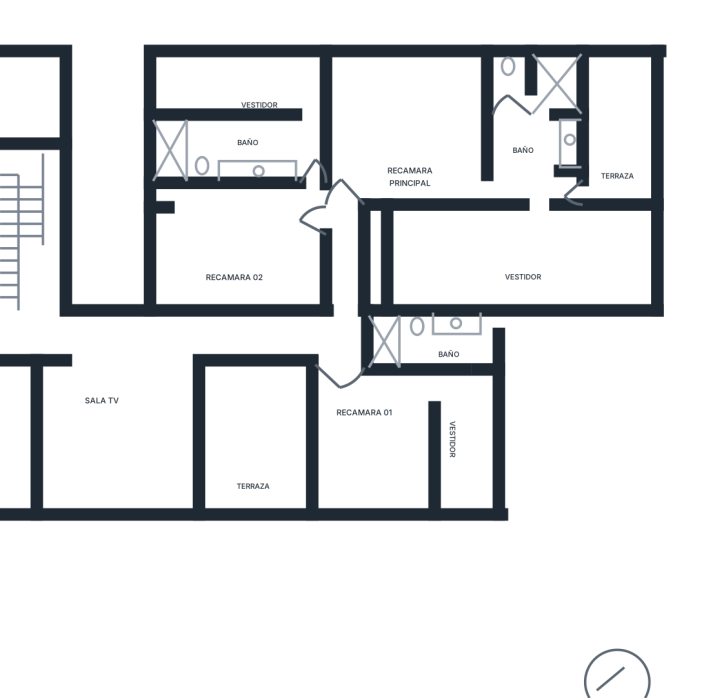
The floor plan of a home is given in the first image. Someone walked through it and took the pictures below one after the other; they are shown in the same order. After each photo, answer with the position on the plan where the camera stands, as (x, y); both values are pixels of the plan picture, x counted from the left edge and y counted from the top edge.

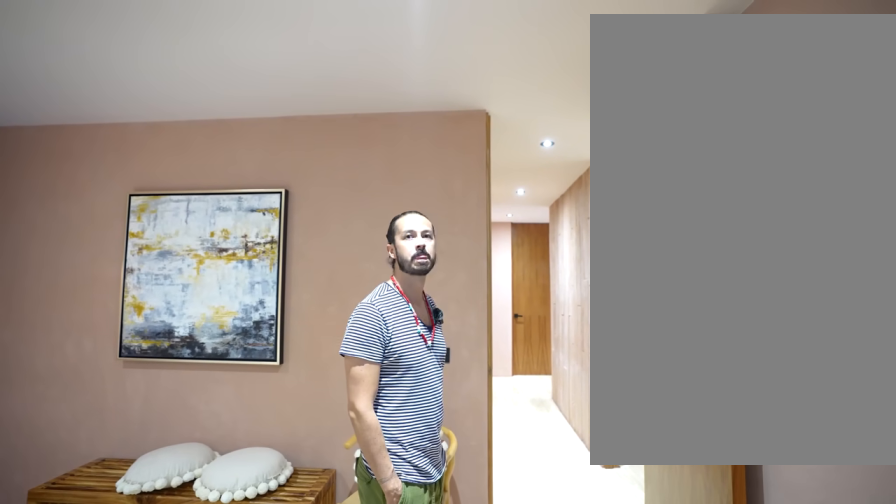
(364, 160)
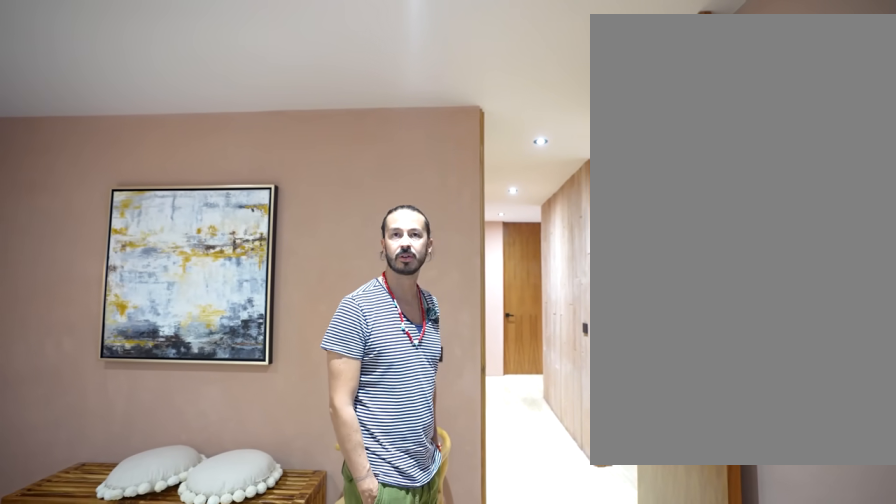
(364, 154)
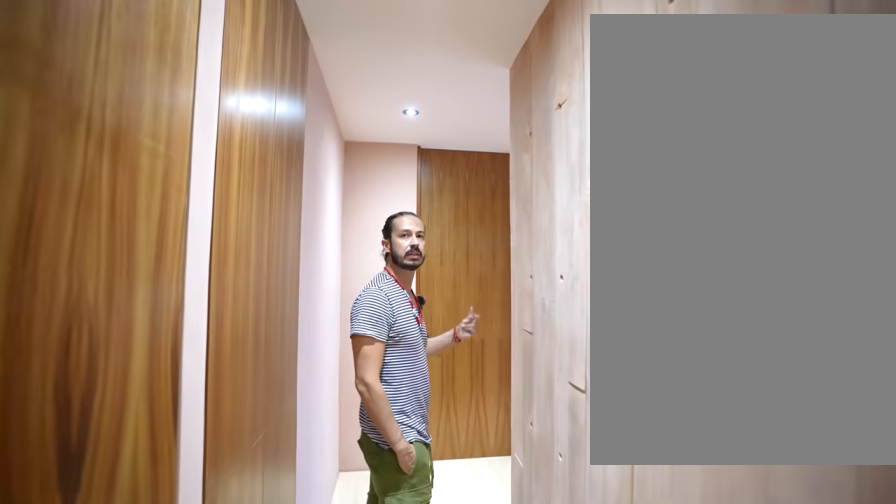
(345, 220)
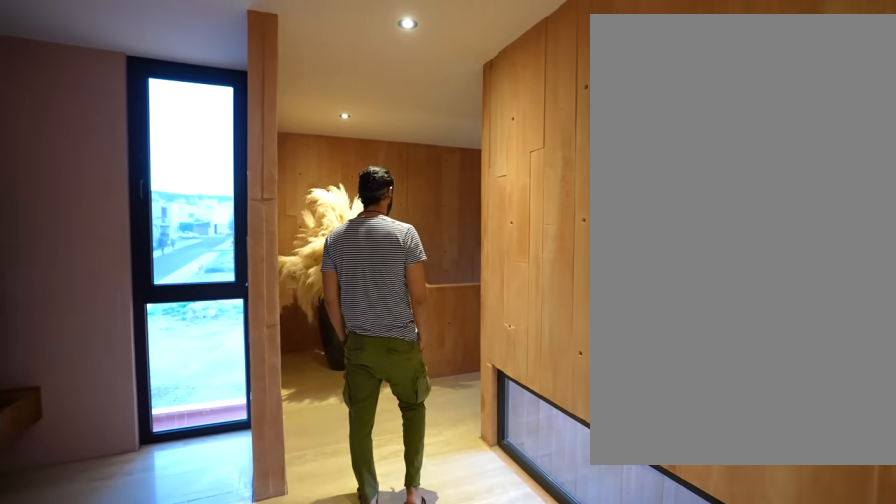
(187, 338)
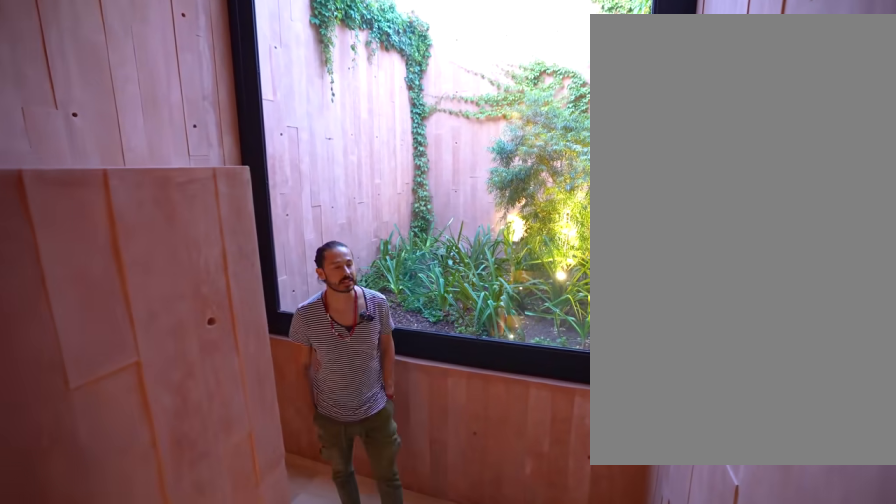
(47, 242)
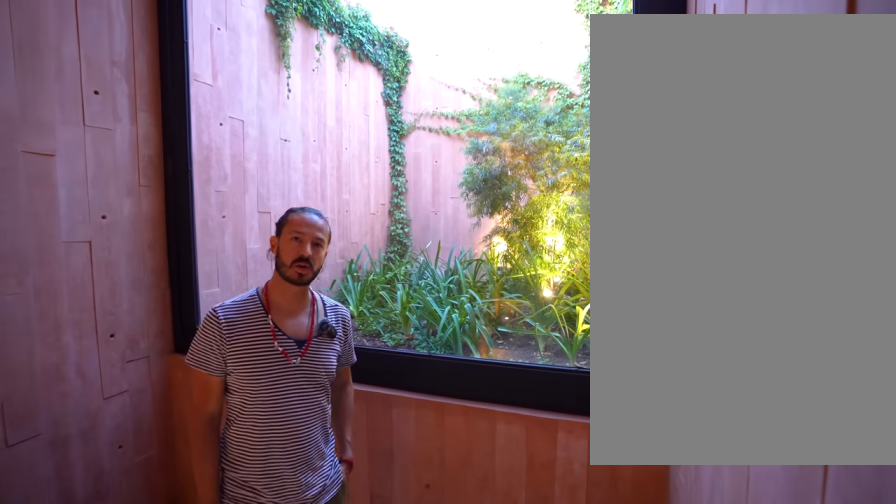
(45, 219)
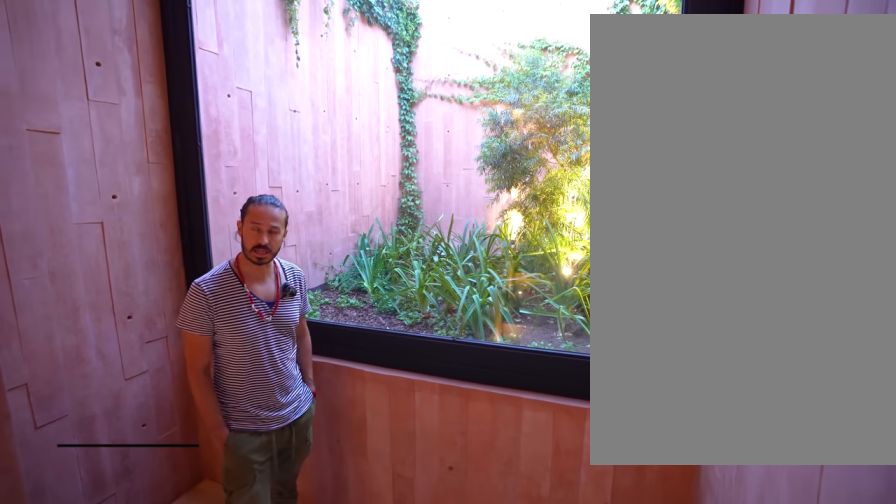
(40, 196)
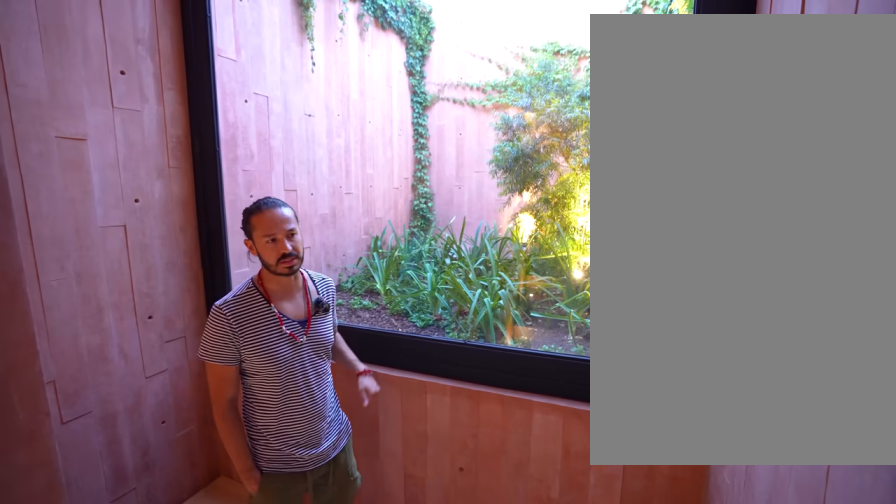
(41, 195)
